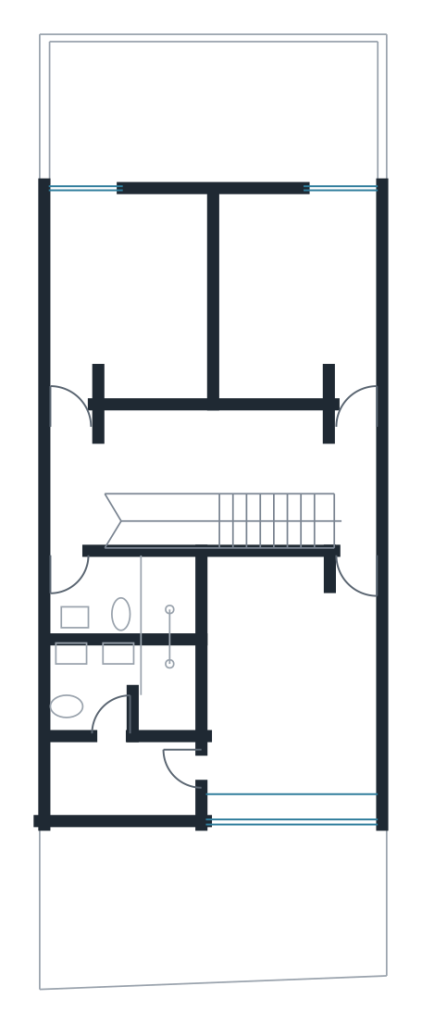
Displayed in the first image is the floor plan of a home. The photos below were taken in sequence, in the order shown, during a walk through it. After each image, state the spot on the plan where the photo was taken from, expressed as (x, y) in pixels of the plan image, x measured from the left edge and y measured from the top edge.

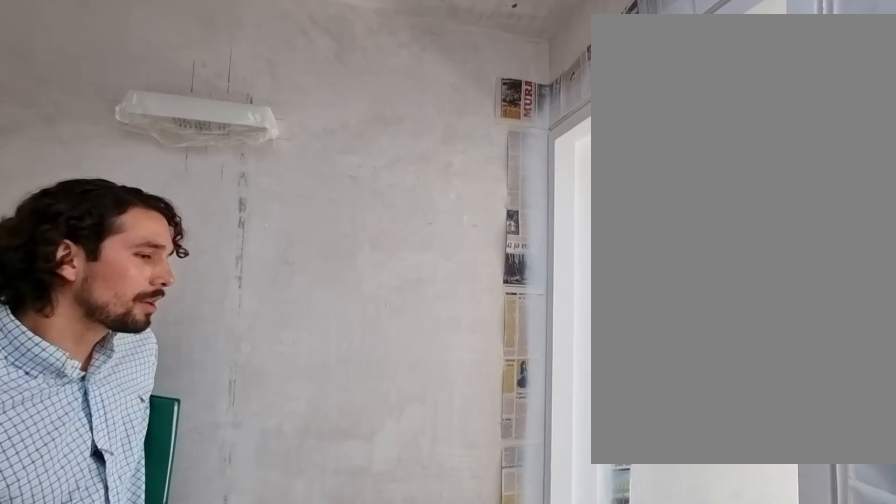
(103, 467)
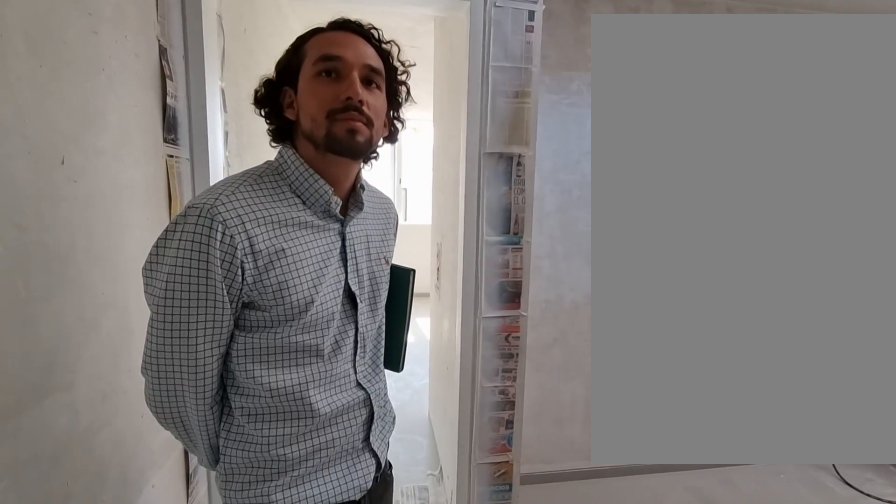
(79, 525)
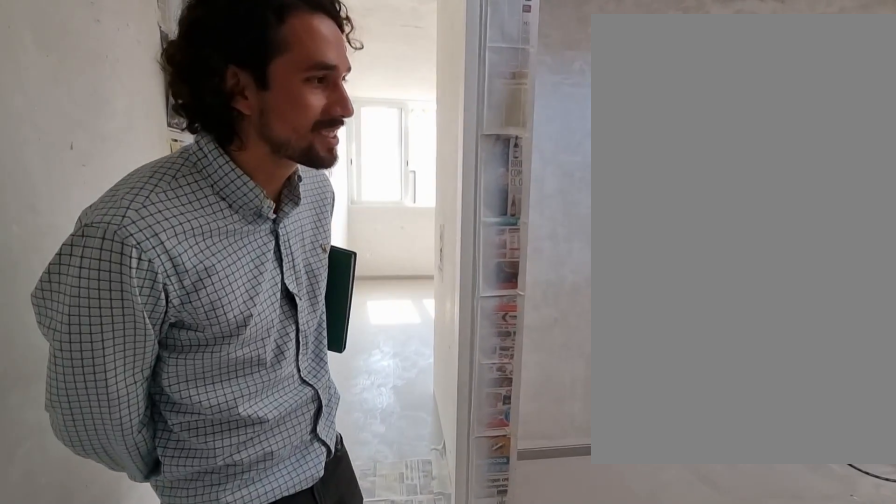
(79, 526)
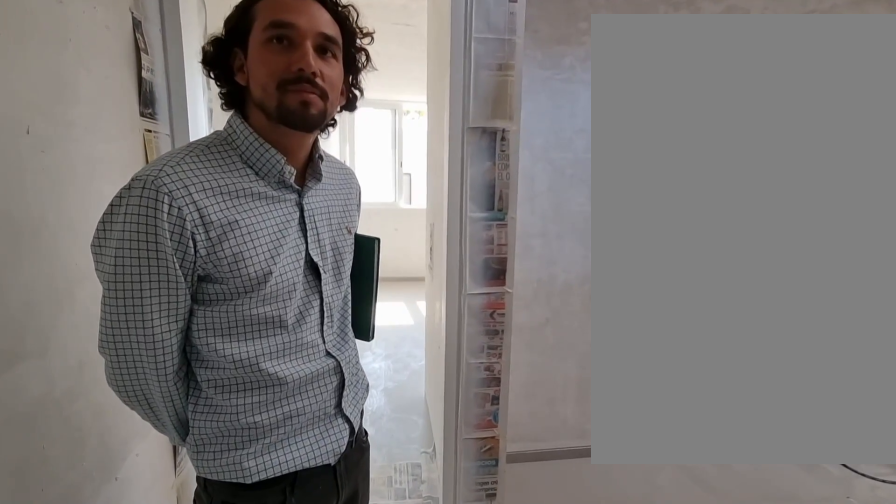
(79, 525)
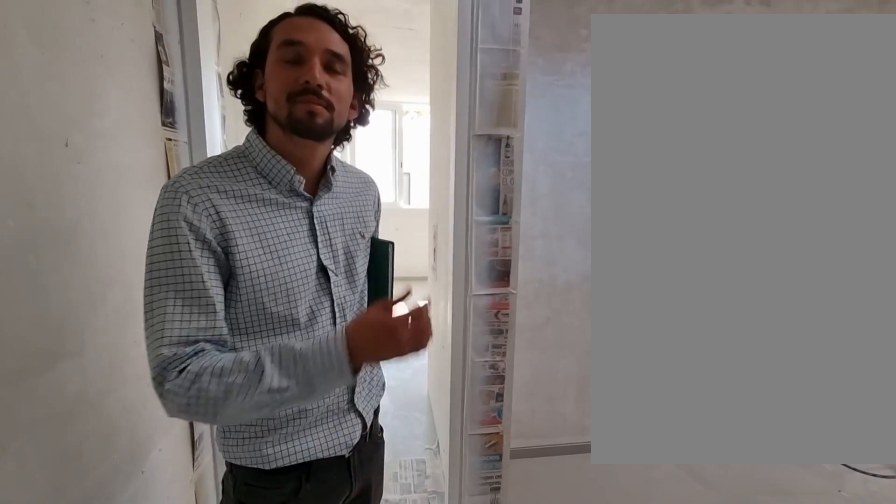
(79, 525)
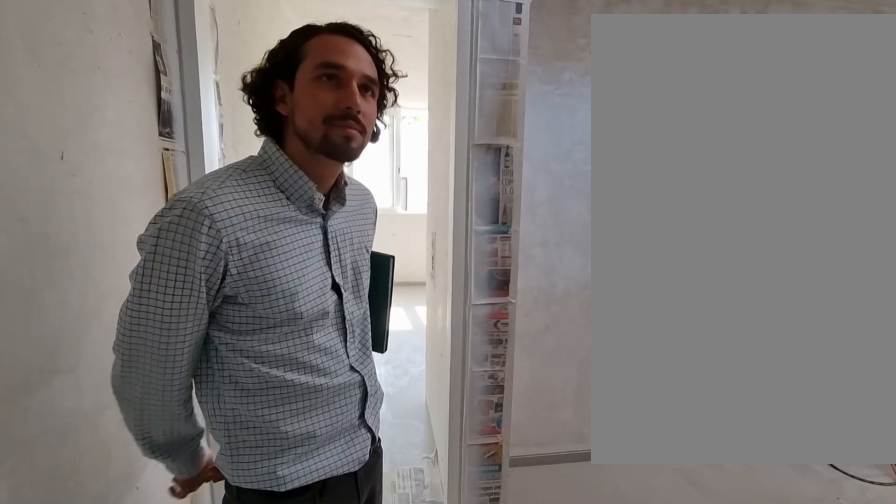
(78, 527)
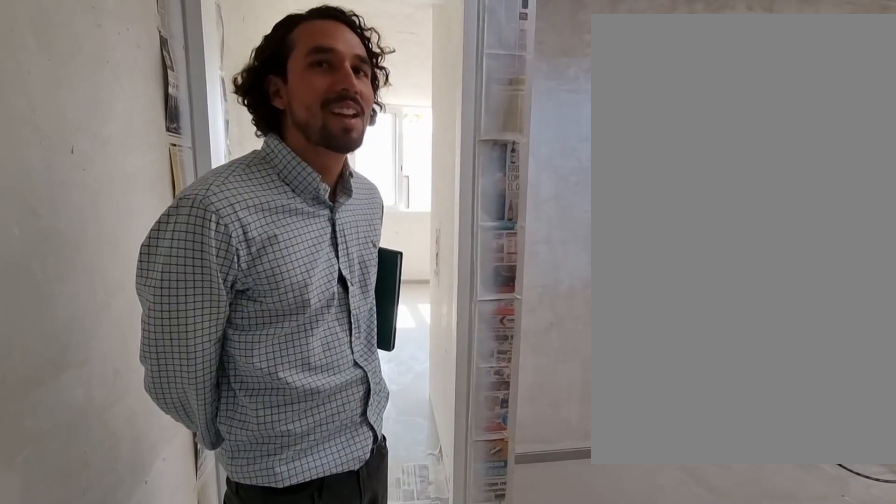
(78, 527)
